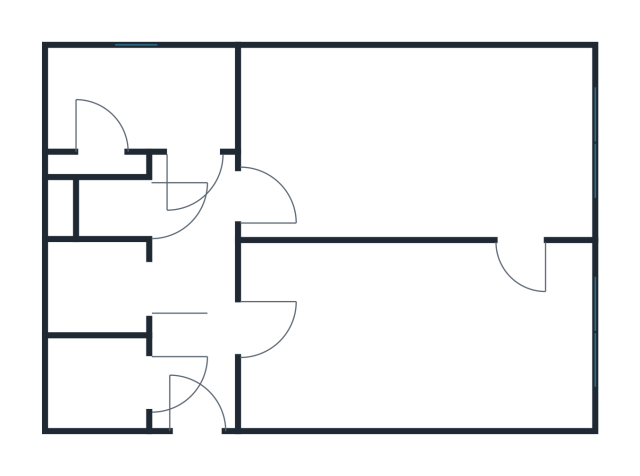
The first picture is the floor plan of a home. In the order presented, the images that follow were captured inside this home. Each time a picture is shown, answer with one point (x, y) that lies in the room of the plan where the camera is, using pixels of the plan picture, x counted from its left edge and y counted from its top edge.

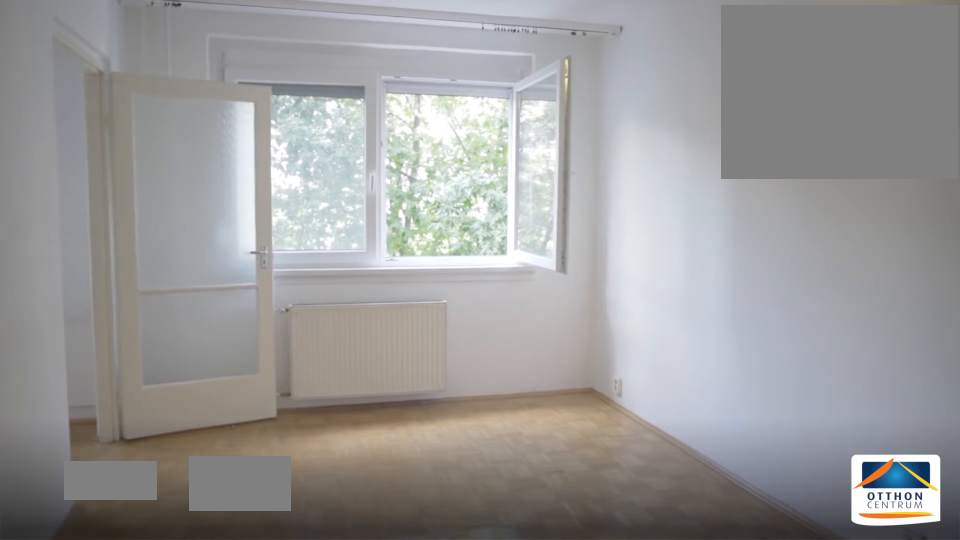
(403, 342)
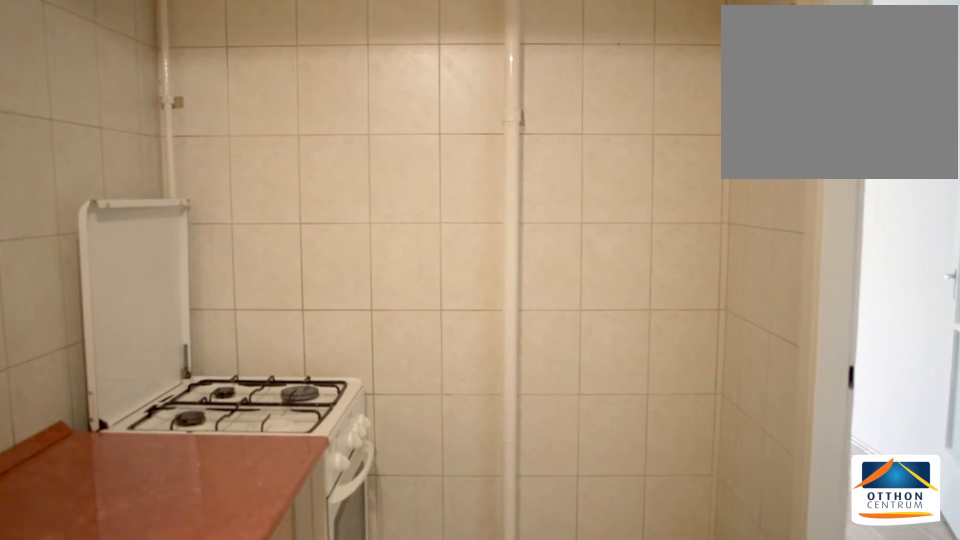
(152, 101)
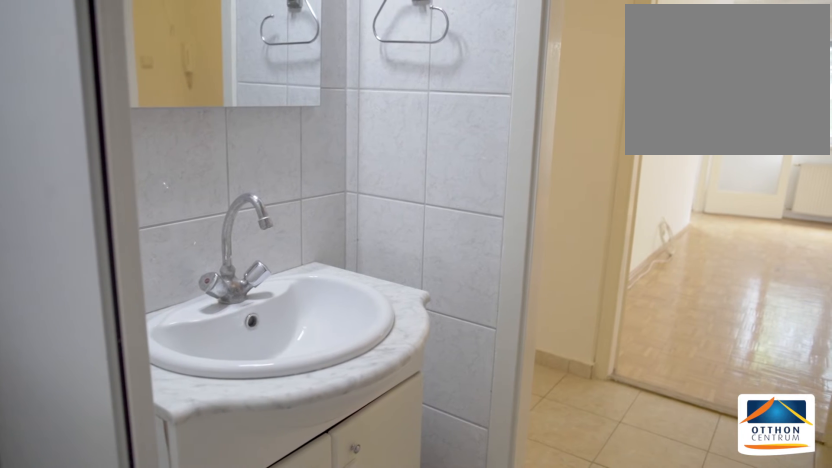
(115, 288)
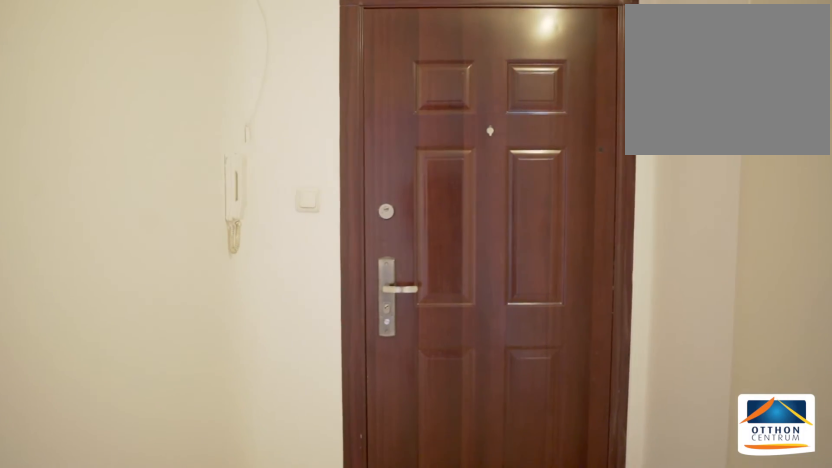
(207, 359)
